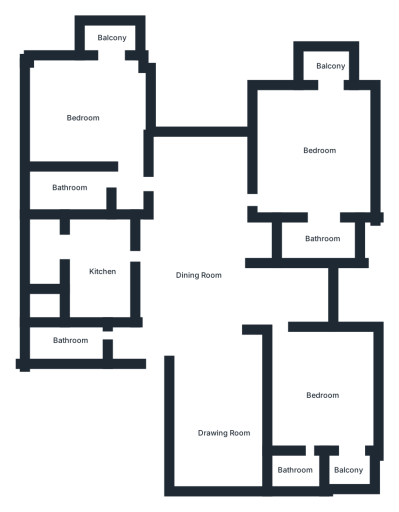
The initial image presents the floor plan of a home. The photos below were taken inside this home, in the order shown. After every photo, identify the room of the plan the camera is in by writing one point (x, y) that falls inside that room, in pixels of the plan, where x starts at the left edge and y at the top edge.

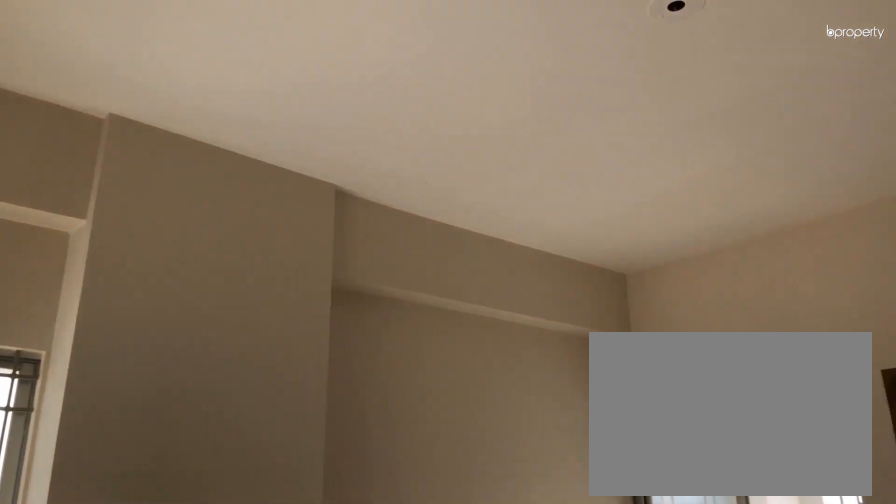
(331, 406)
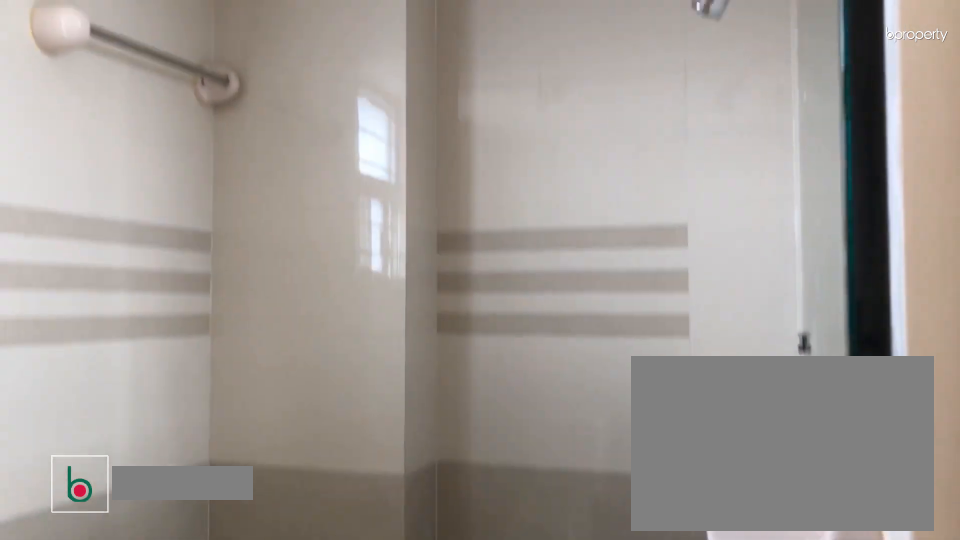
(294, 473)
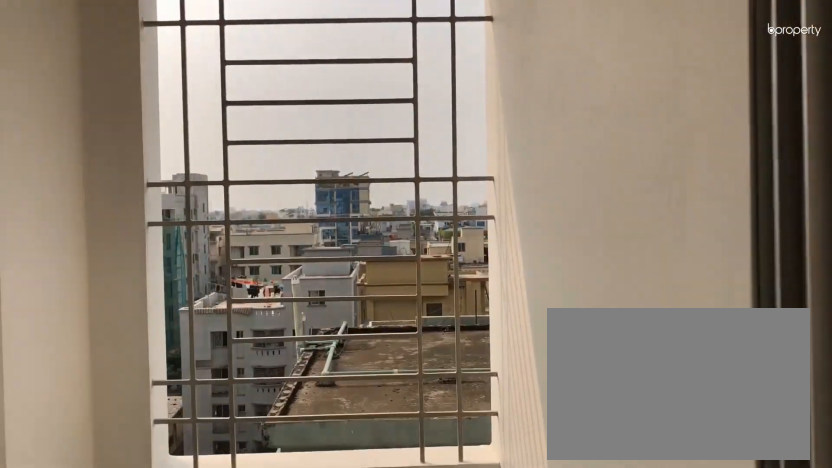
(349, 473)
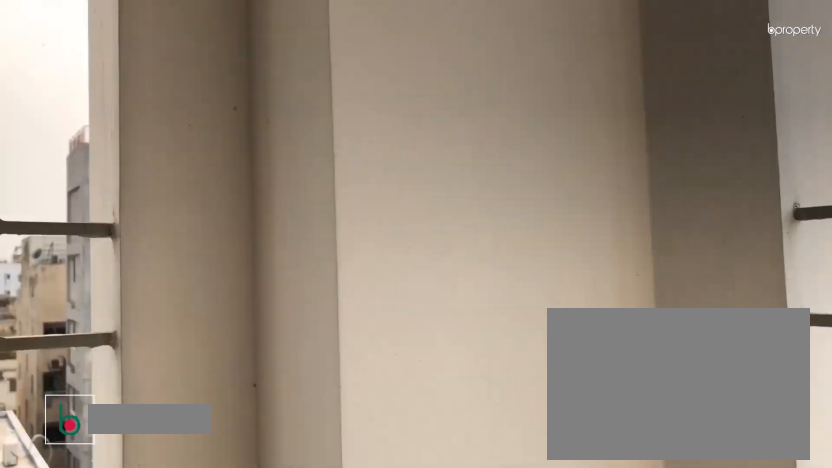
(349, 473)
